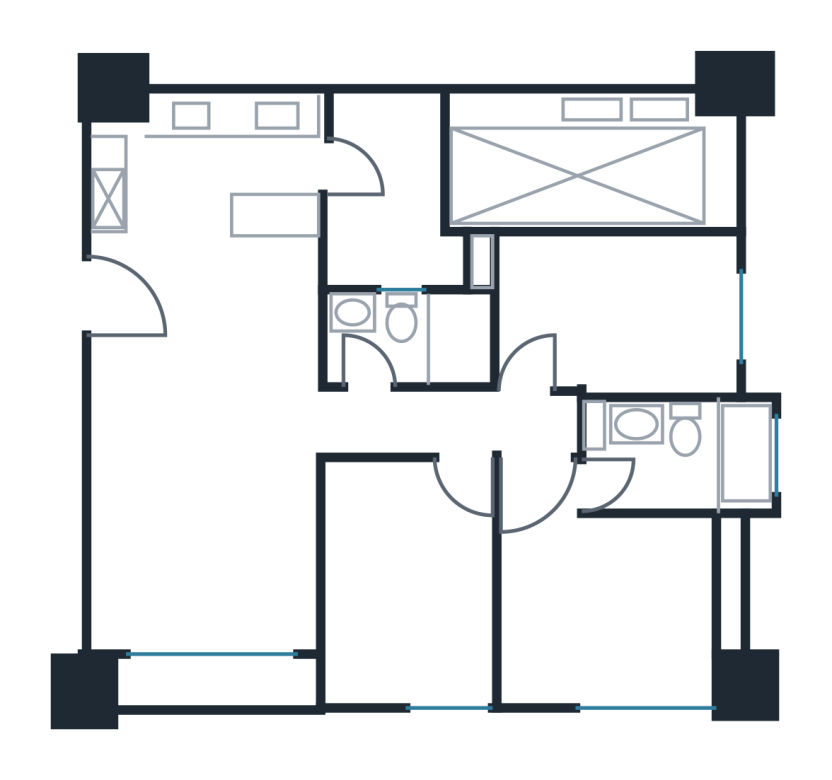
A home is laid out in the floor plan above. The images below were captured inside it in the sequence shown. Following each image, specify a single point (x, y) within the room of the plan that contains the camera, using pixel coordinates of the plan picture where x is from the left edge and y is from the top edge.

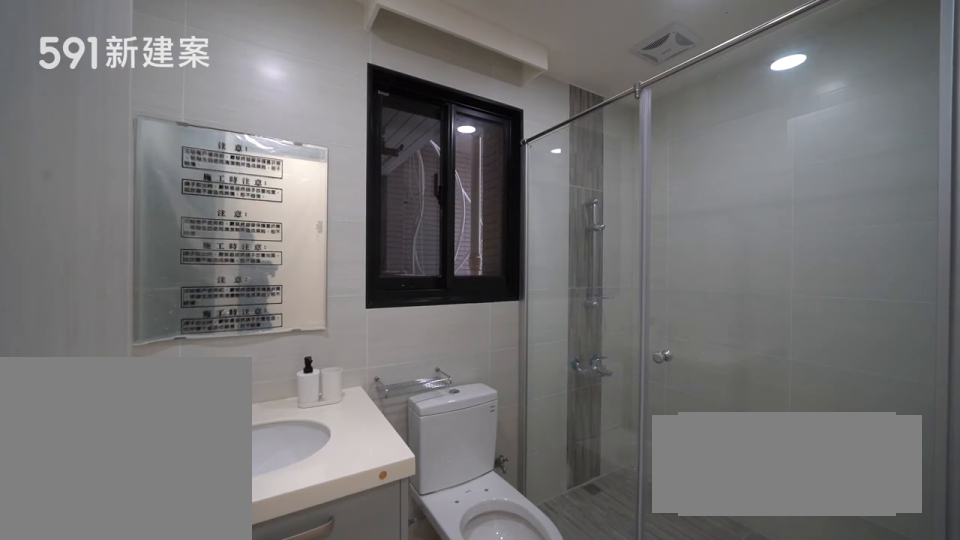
(414, 337)
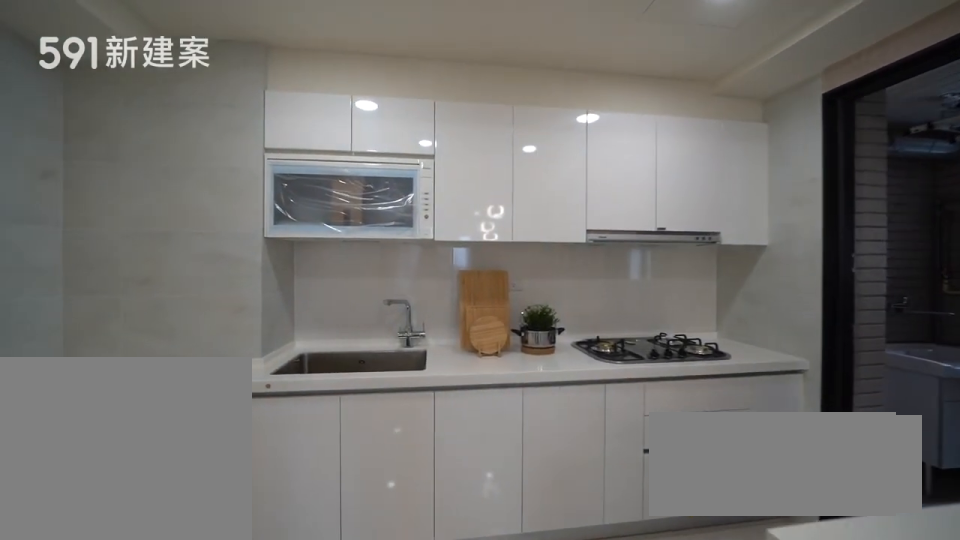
(211, 168)
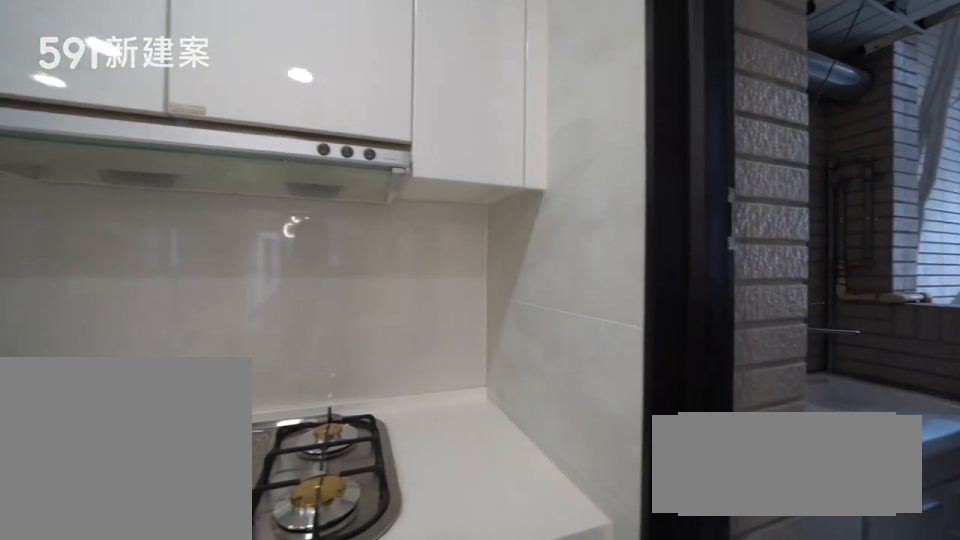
(211, 168)
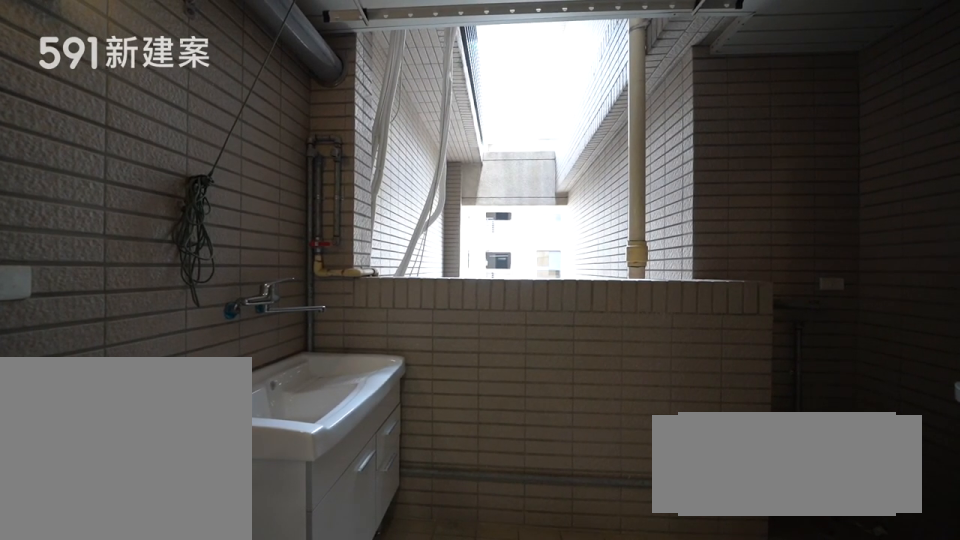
(404, 190)
